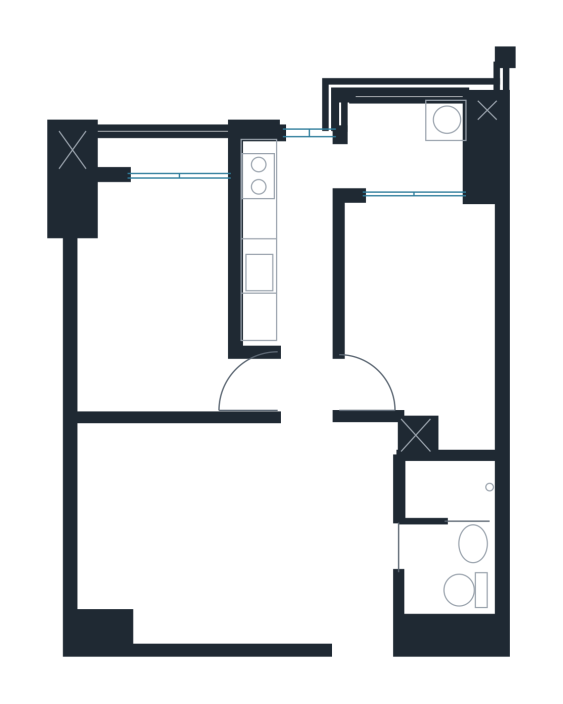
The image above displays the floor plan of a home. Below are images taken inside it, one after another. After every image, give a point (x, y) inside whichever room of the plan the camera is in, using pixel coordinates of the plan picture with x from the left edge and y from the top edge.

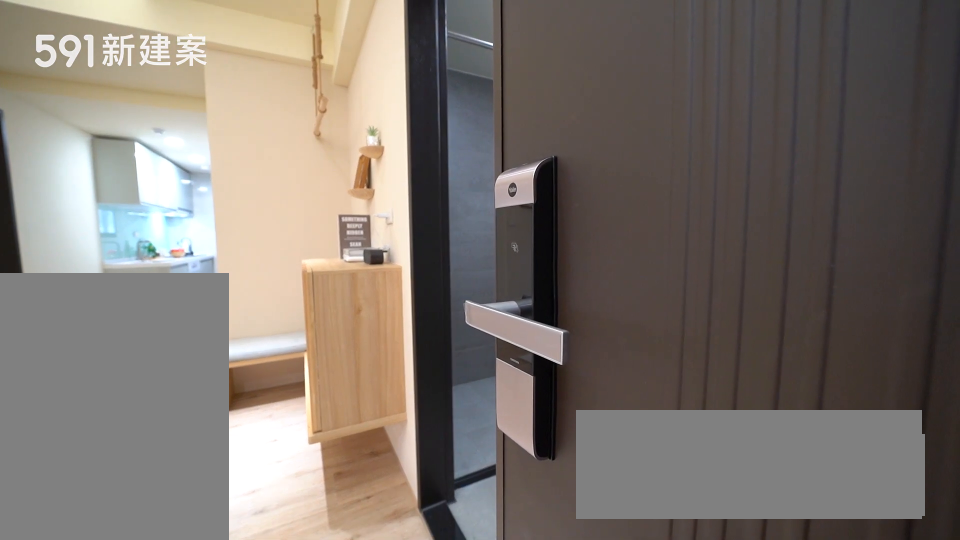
(363, 610)
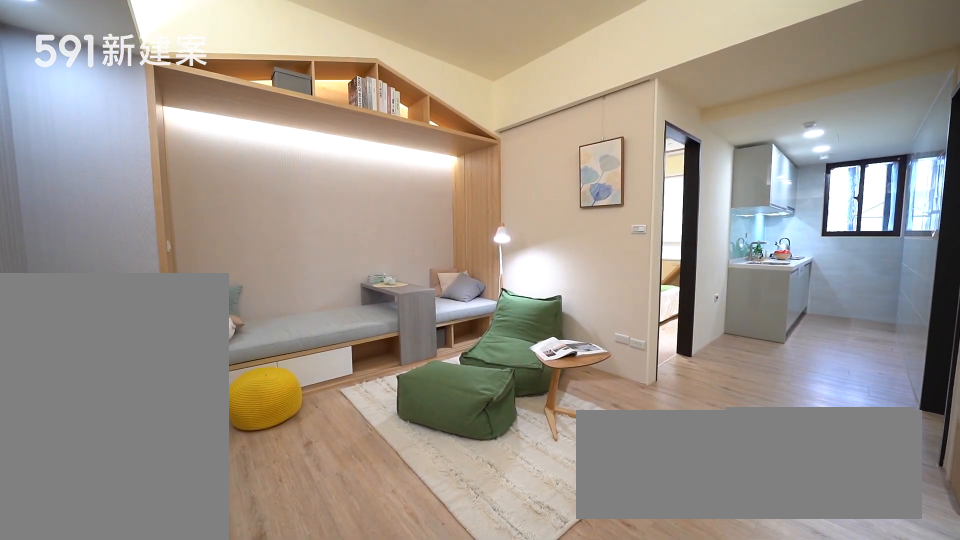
(200, 533)
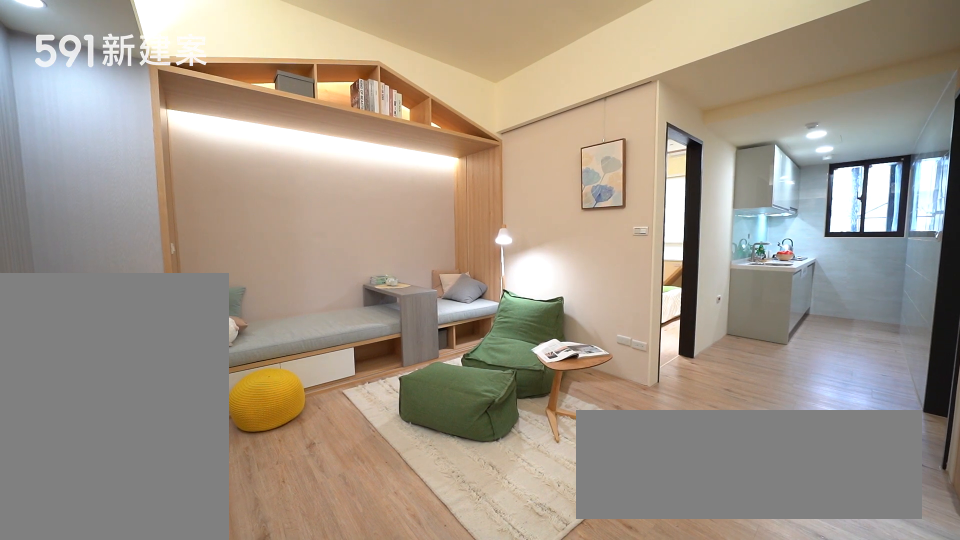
(200, 533)
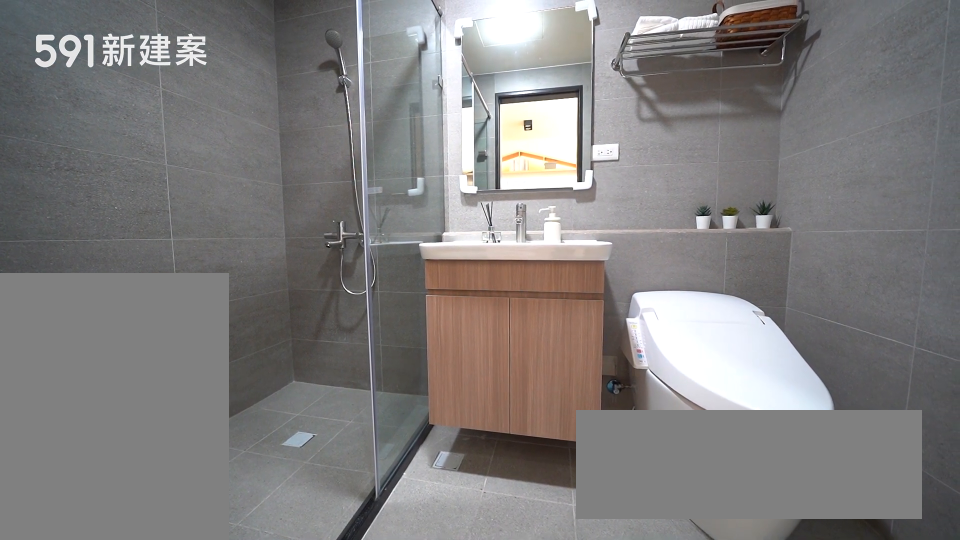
(450, 537)
